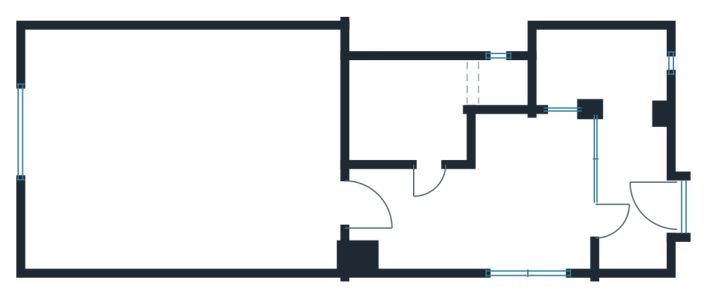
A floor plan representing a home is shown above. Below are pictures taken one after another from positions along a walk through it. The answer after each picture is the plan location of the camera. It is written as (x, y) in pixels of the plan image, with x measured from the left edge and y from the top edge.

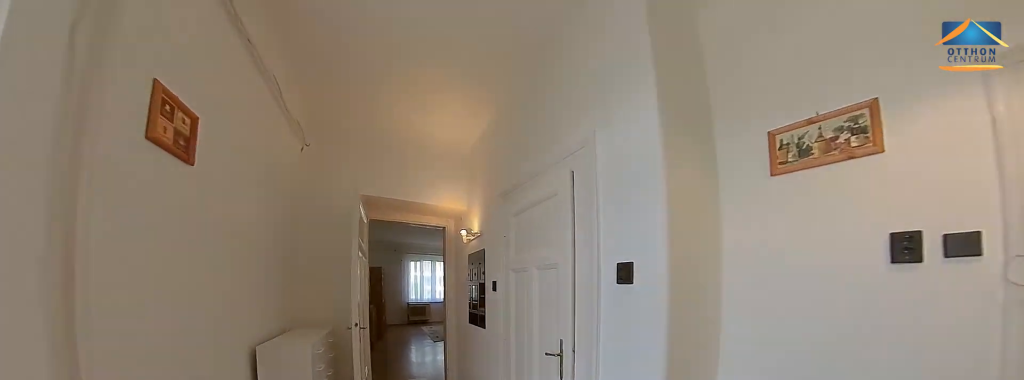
(548, 212)
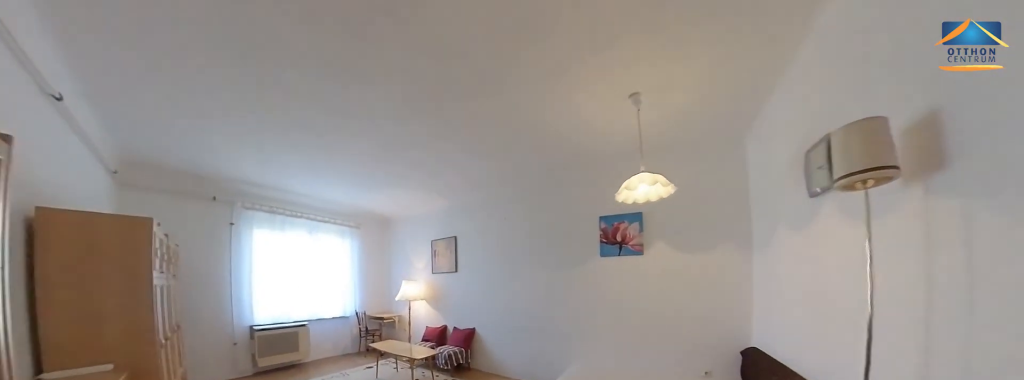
(271, 213)
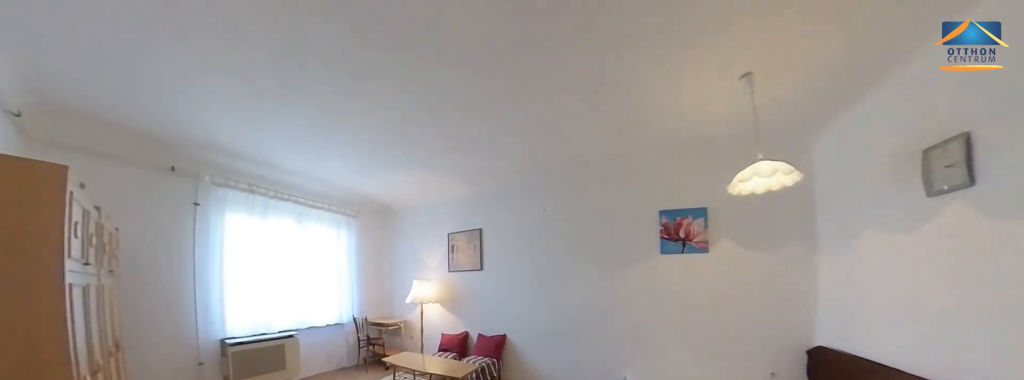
(224, 215)
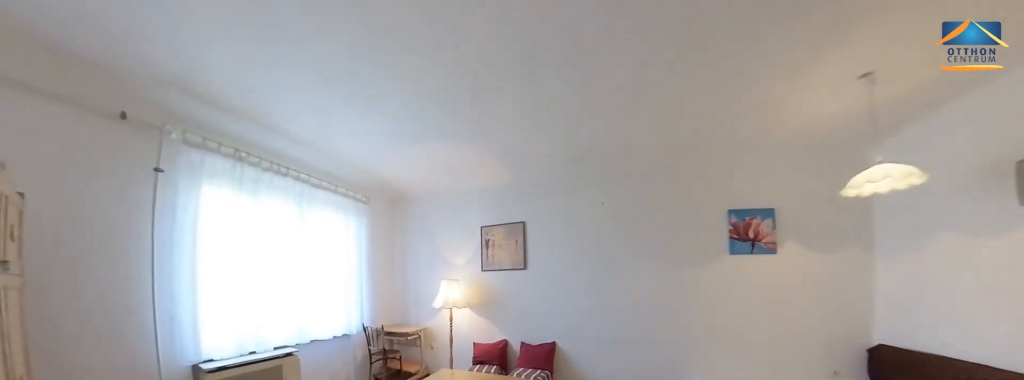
(176, 217)
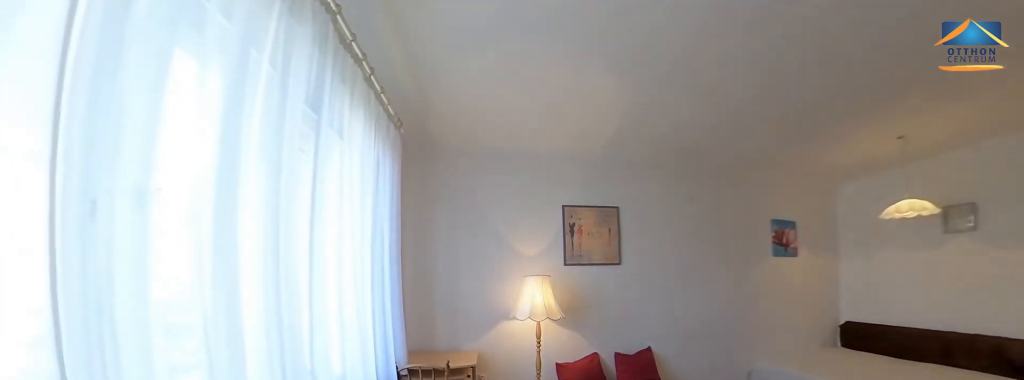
(66, 199)
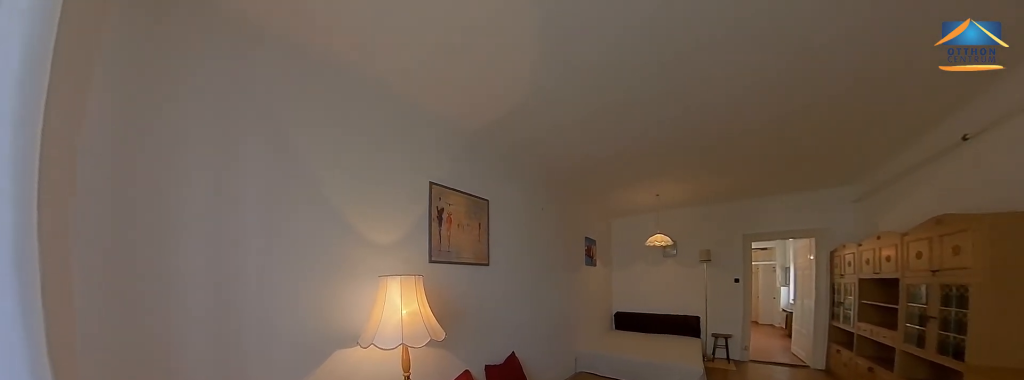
(81, 127)
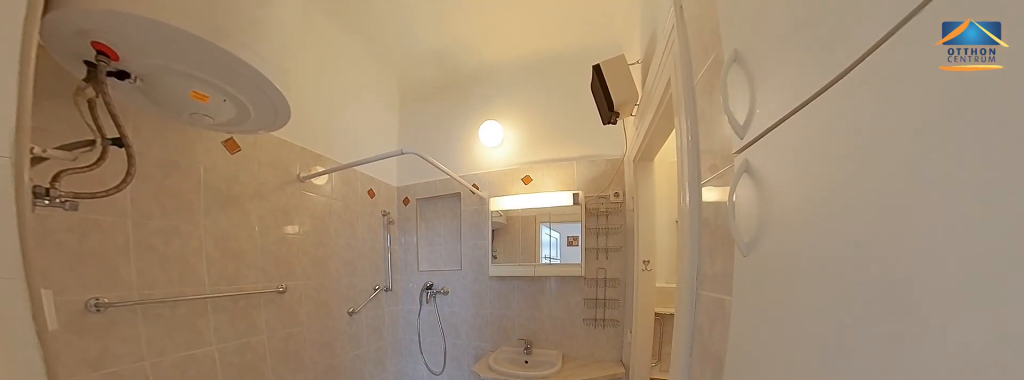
(433, 113)
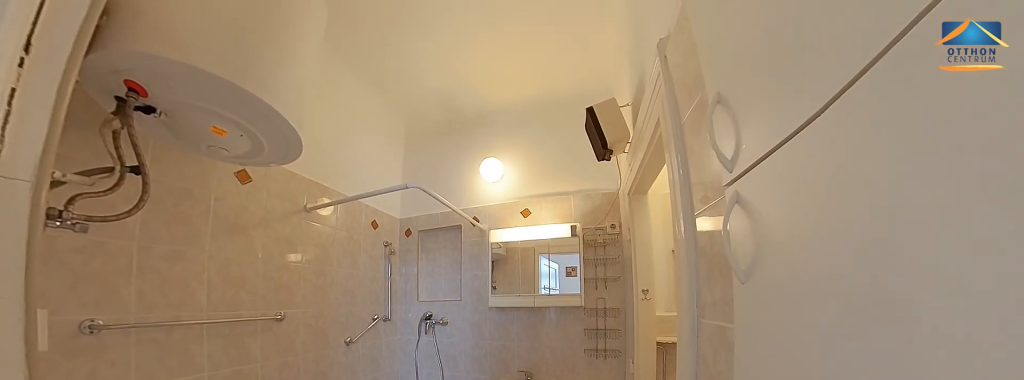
(433, 113)
